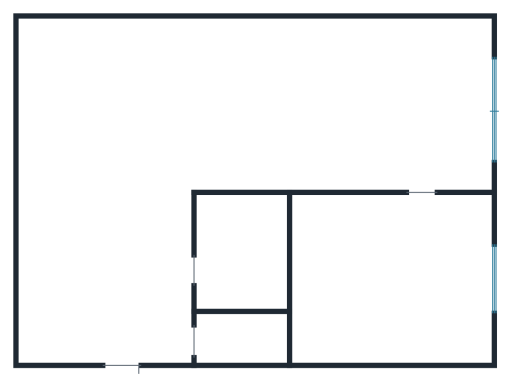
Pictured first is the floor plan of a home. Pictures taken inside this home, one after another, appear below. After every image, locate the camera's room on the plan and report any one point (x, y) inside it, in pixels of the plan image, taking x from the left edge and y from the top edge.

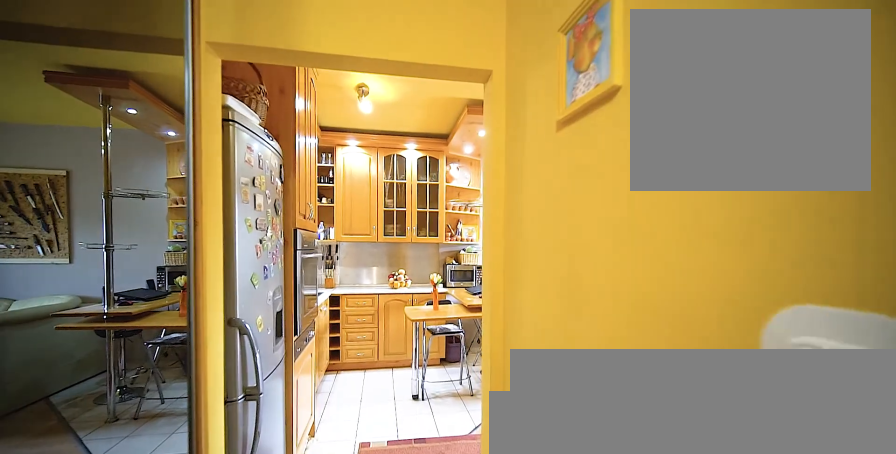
(109, 269)
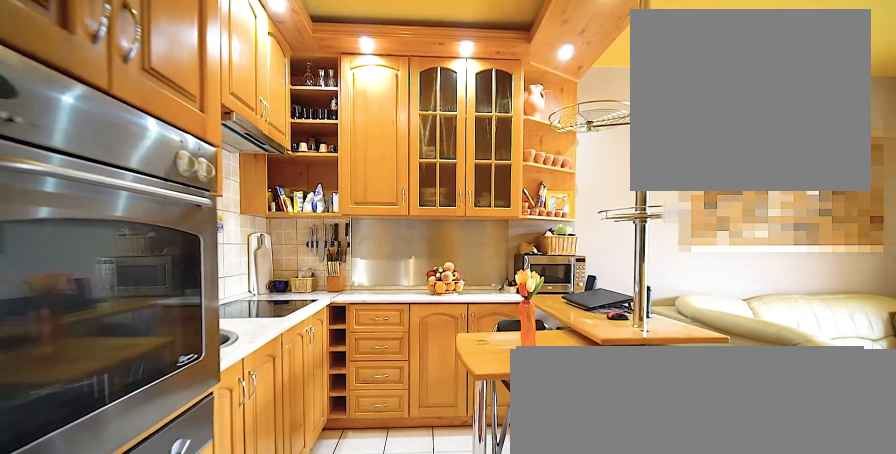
(227, 114)
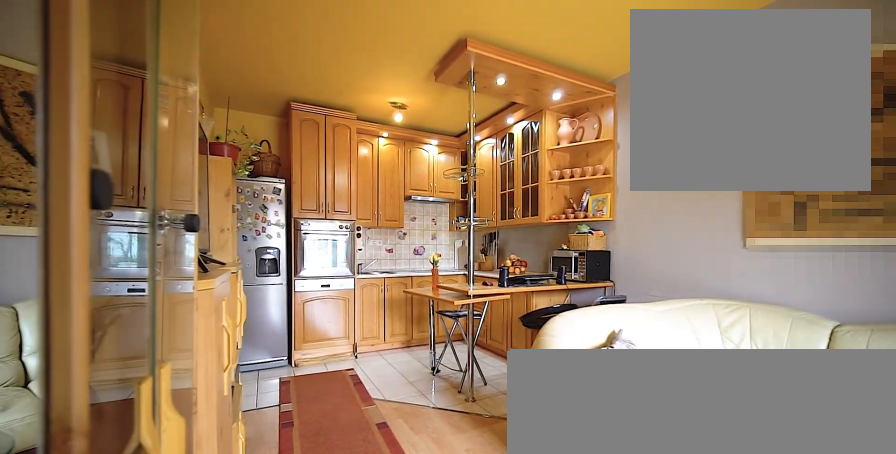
(227, 115)
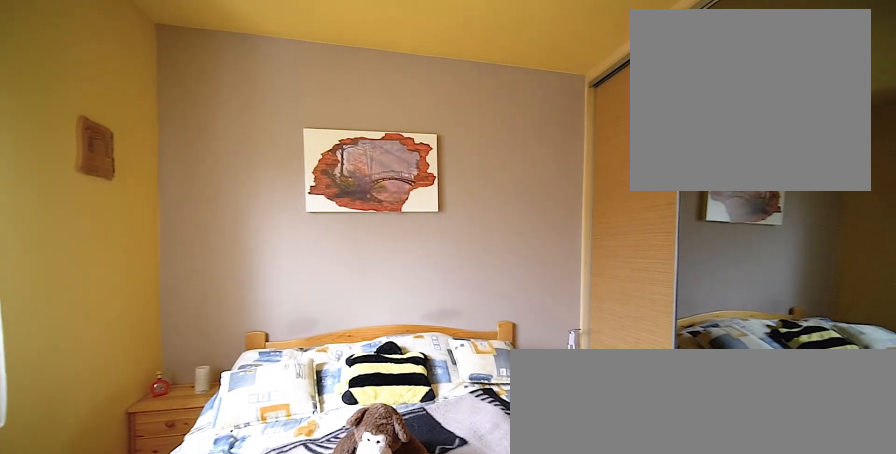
(389, 280)
